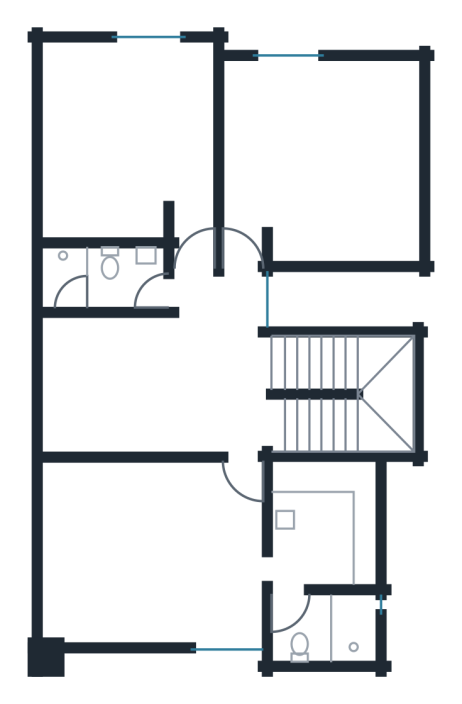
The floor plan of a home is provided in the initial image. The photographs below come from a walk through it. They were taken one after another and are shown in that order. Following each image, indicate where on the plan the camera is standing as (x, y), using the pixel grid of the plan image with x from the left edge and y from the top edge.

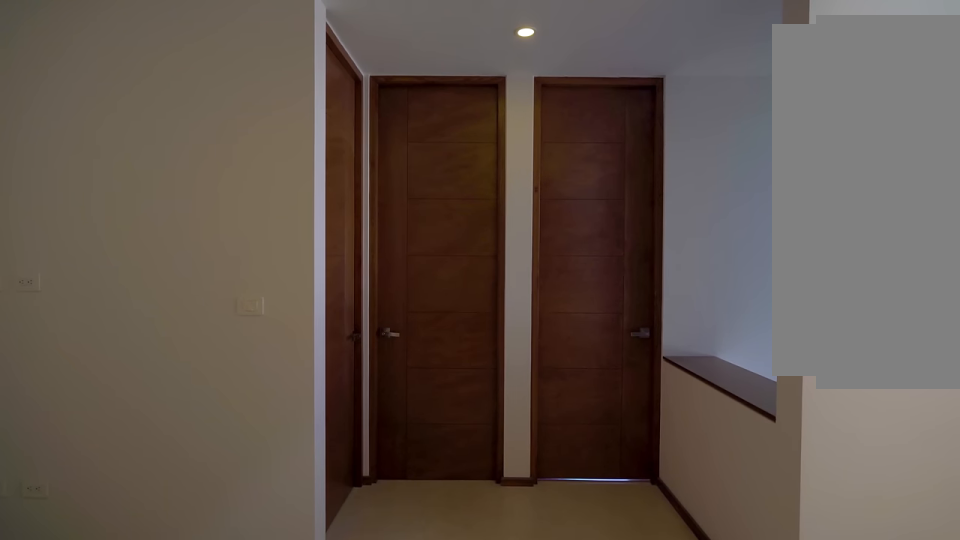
(181, 380)
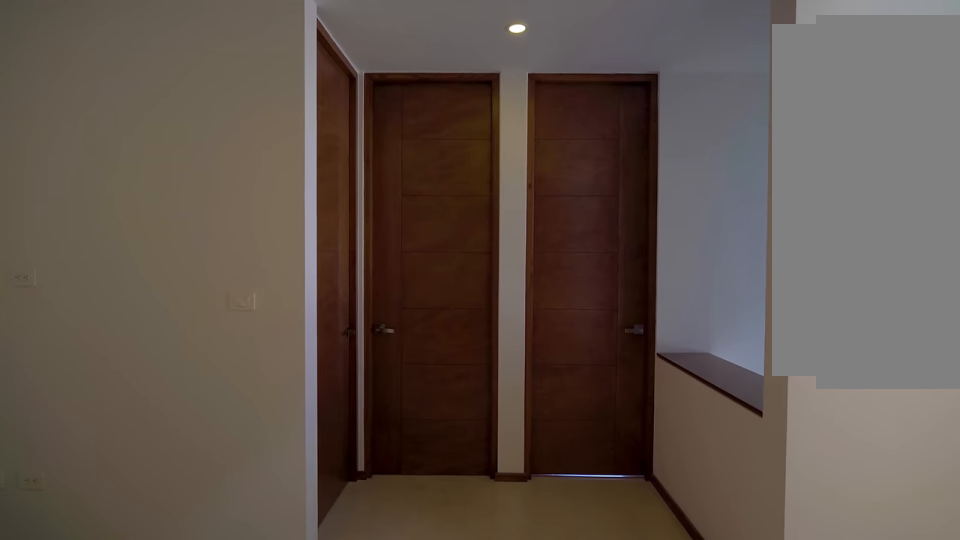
(207, 370)
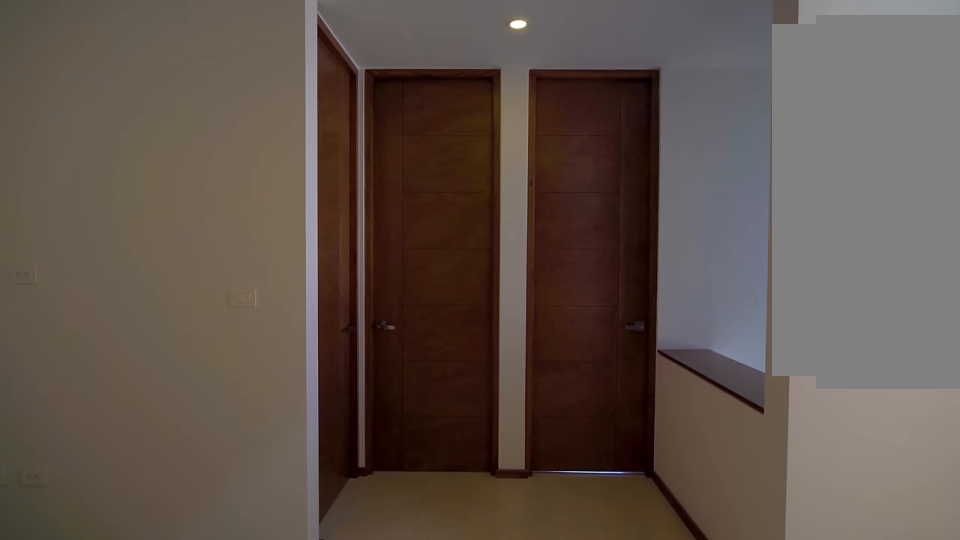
(208, 370)
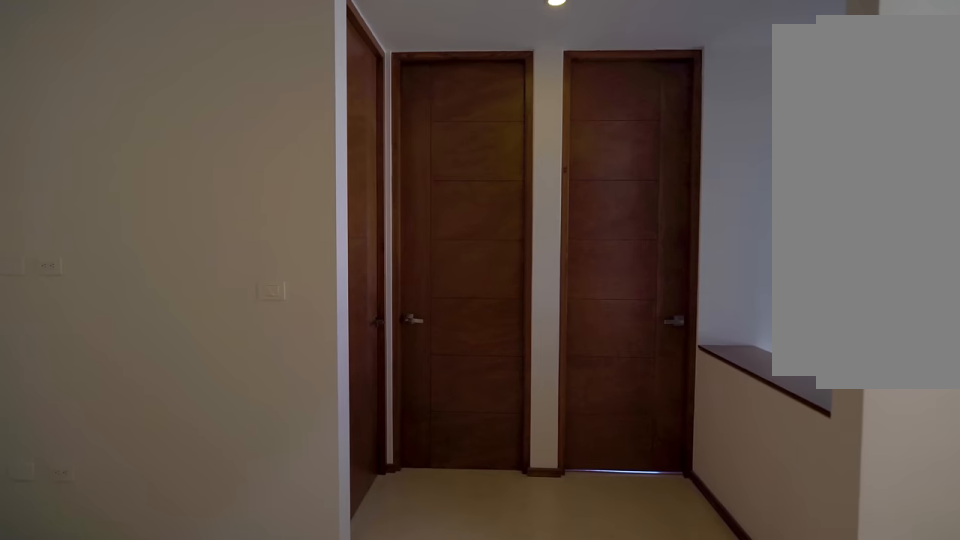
(208, 371)
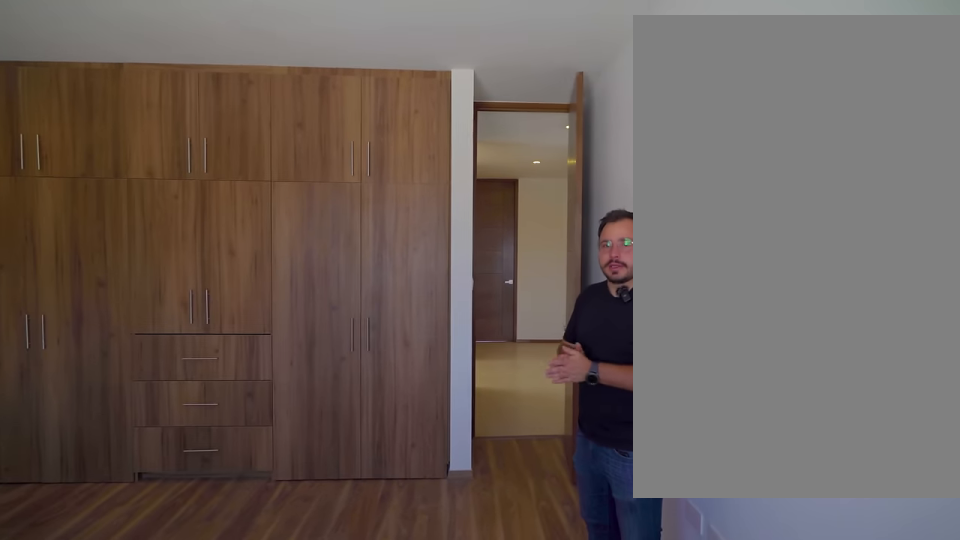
(246, 83)
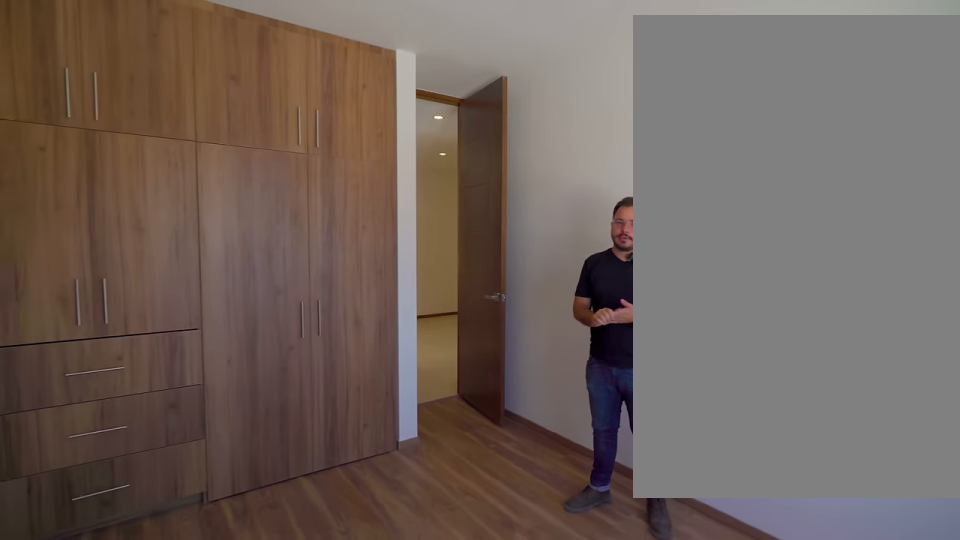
(247, 83)
